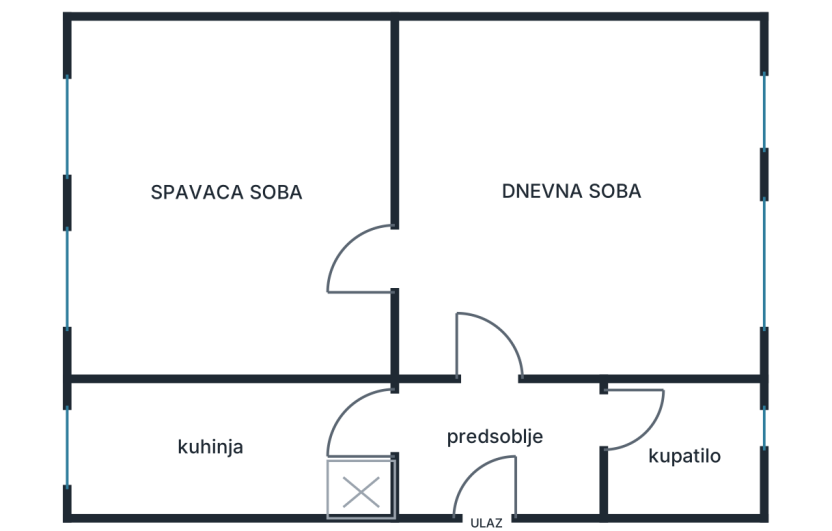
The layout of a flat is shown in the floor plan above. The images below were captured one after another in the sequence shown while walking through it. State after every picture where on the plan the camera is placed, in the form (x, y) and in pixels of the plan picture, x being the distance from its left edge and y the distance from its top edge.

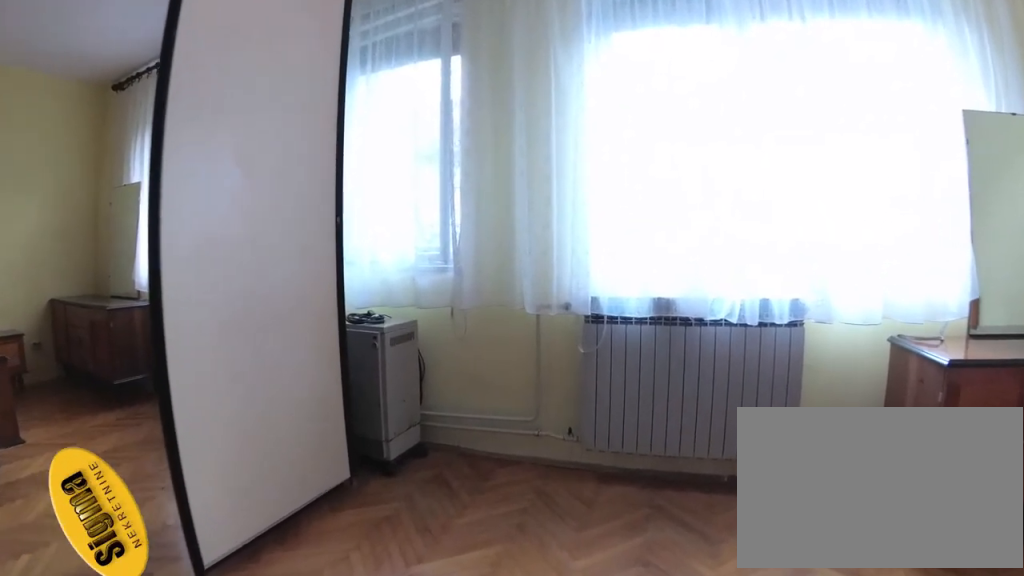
(275, 220)
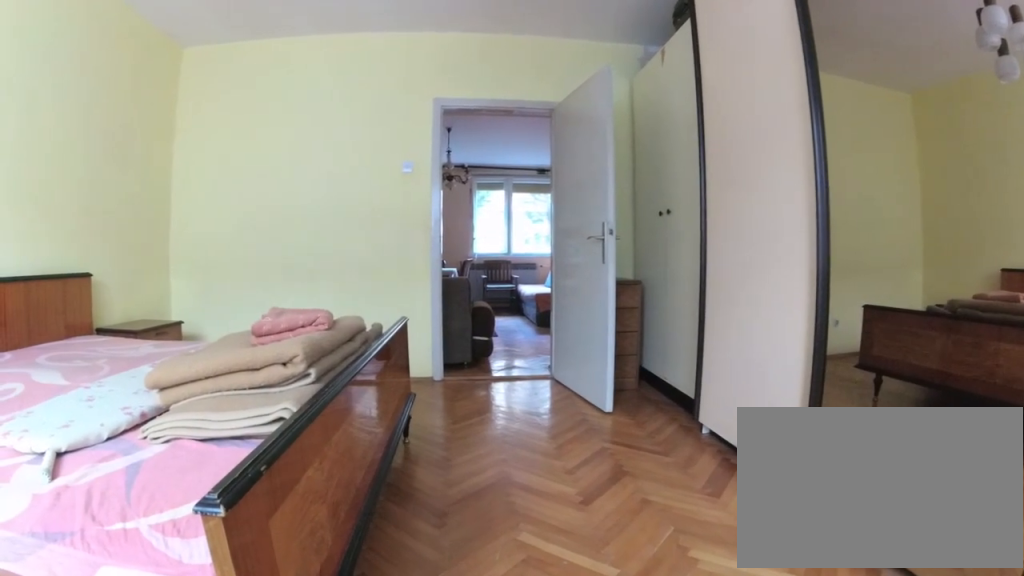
(159, 273)
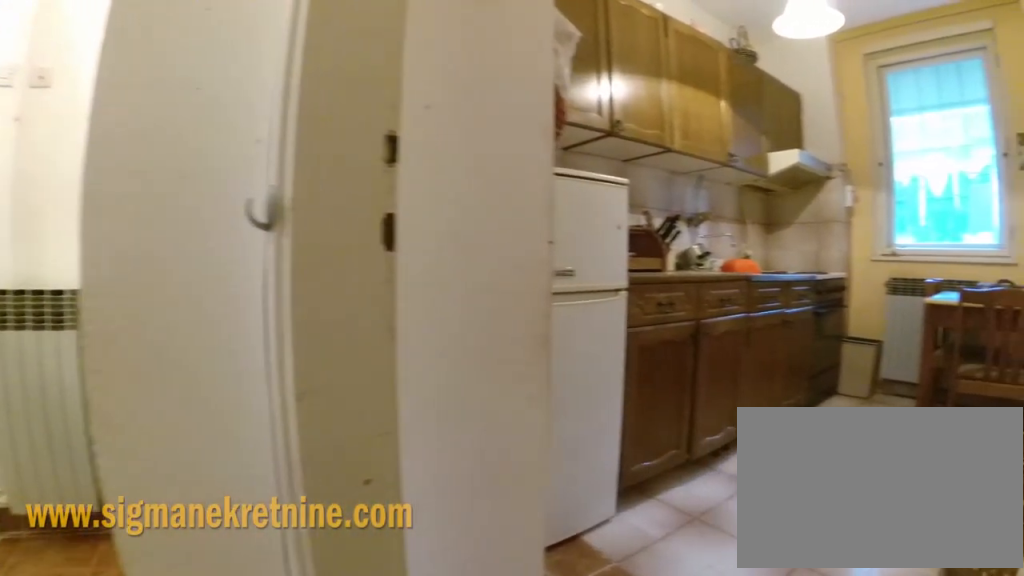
(475, 398)
